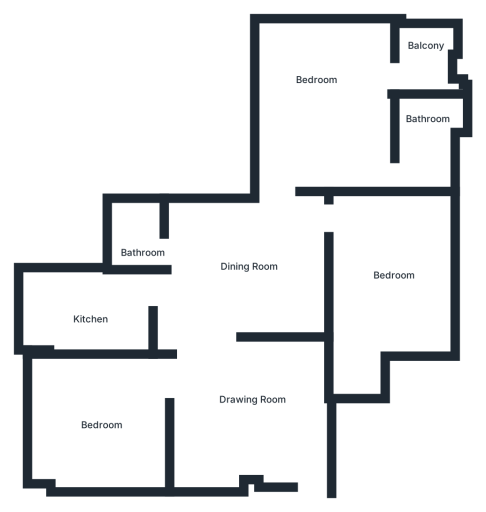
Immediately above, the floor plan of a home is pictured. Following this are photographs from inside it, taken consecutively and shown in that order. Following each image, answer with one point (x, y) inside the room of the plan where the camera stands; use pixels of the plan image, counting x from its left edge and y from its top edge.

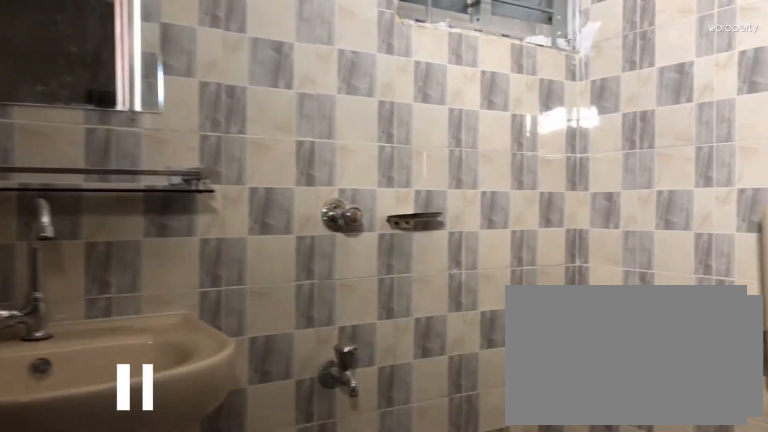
(136, 231)
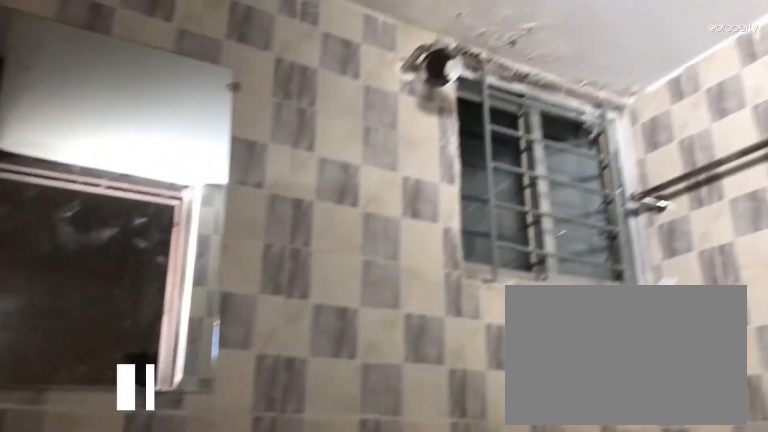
(135, 234)
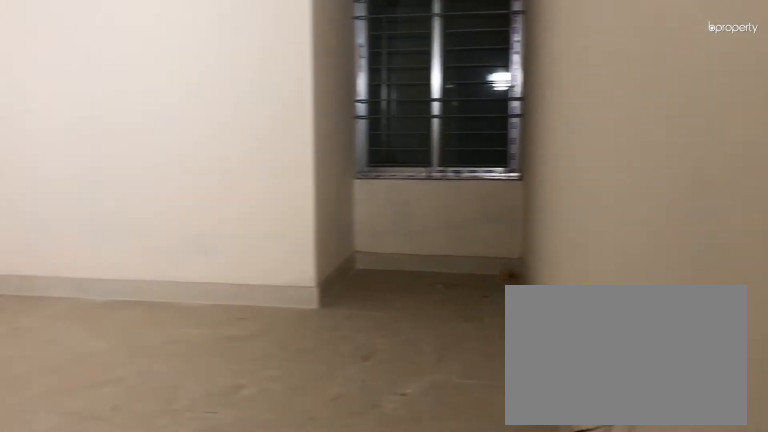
(389, 272)
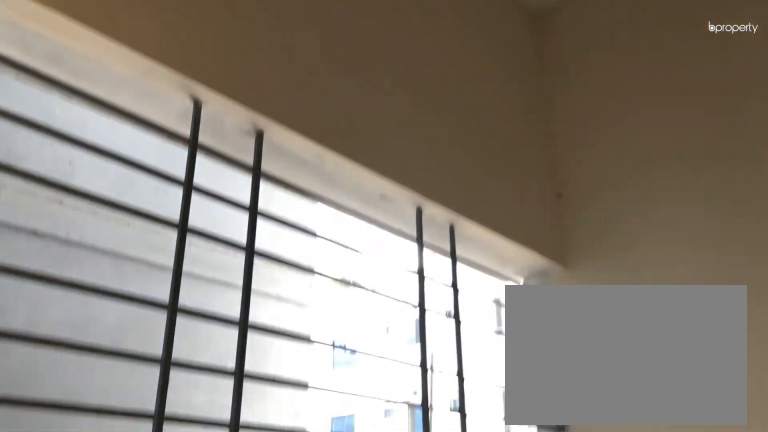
(417, 65)
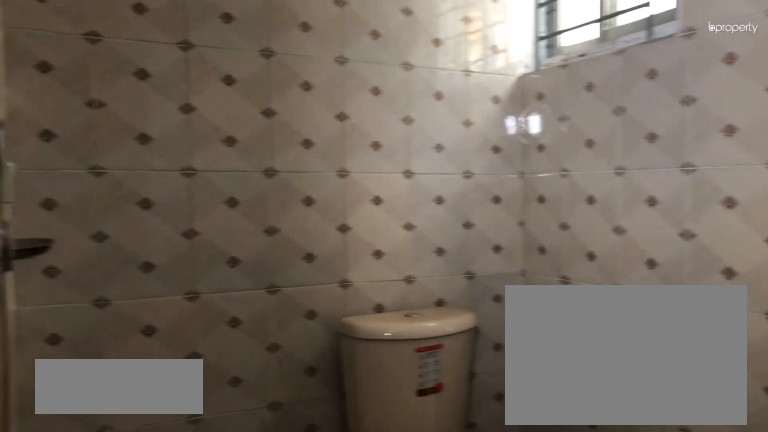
(423, 124)
